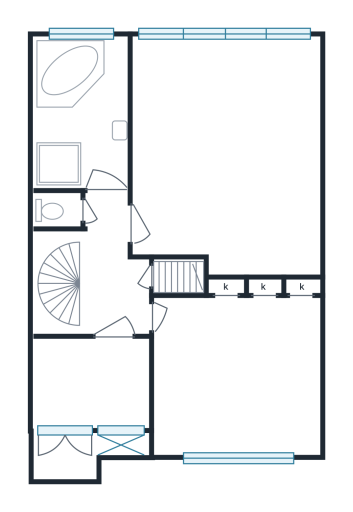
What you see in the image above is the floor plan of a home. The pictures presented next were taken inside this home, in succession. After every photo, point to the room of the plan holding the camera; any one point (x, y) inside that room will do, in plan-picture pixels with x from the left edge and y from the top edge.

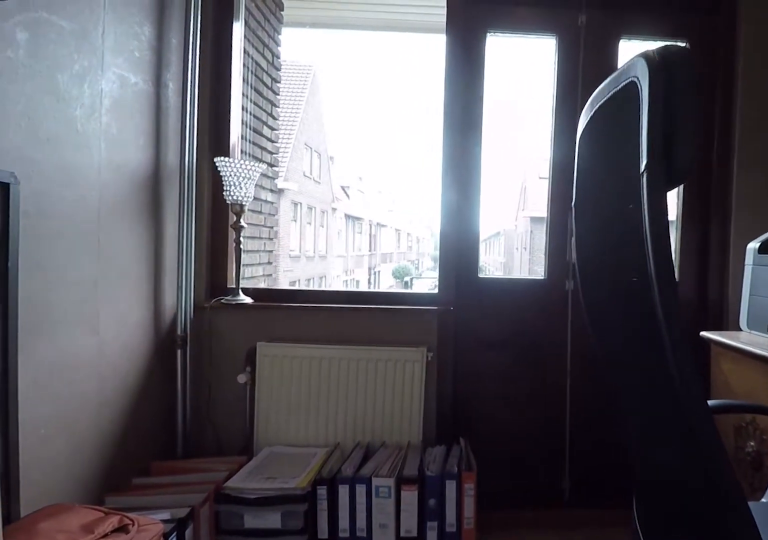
(92, 383)
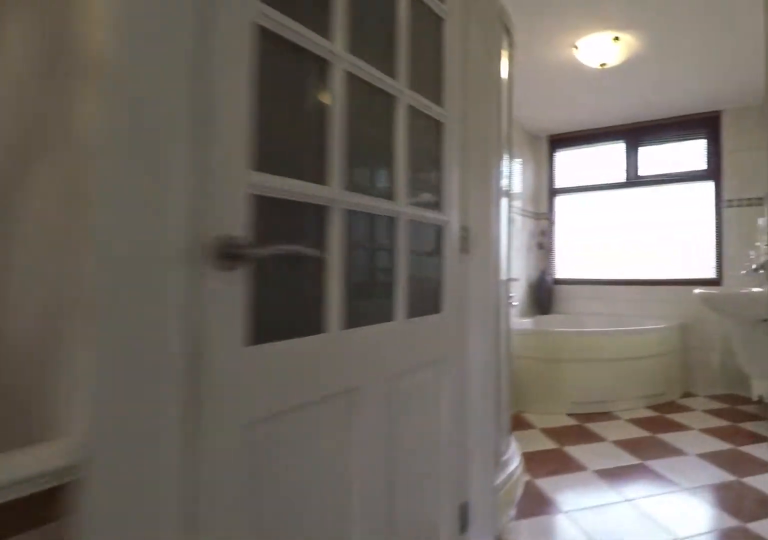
(102, 274)
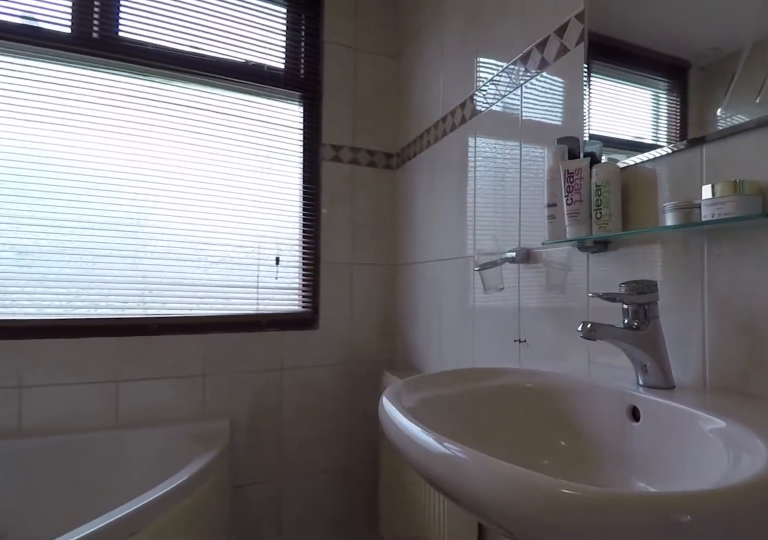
(82, 112)
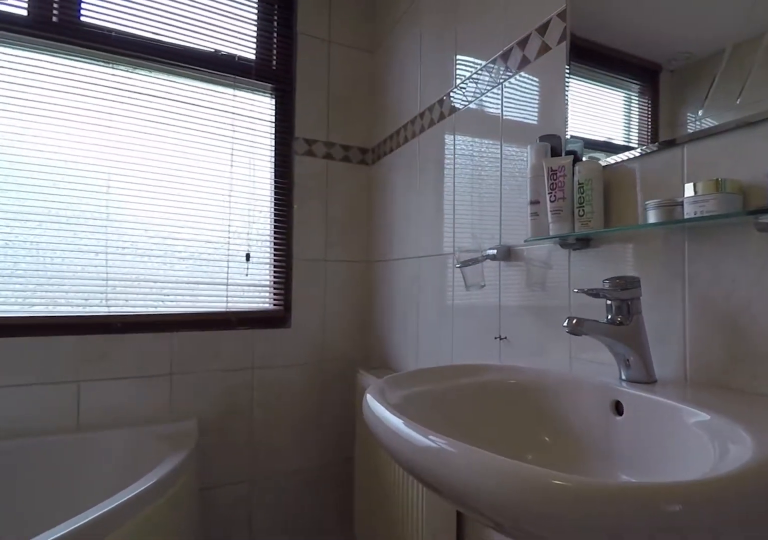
(82, 112)
